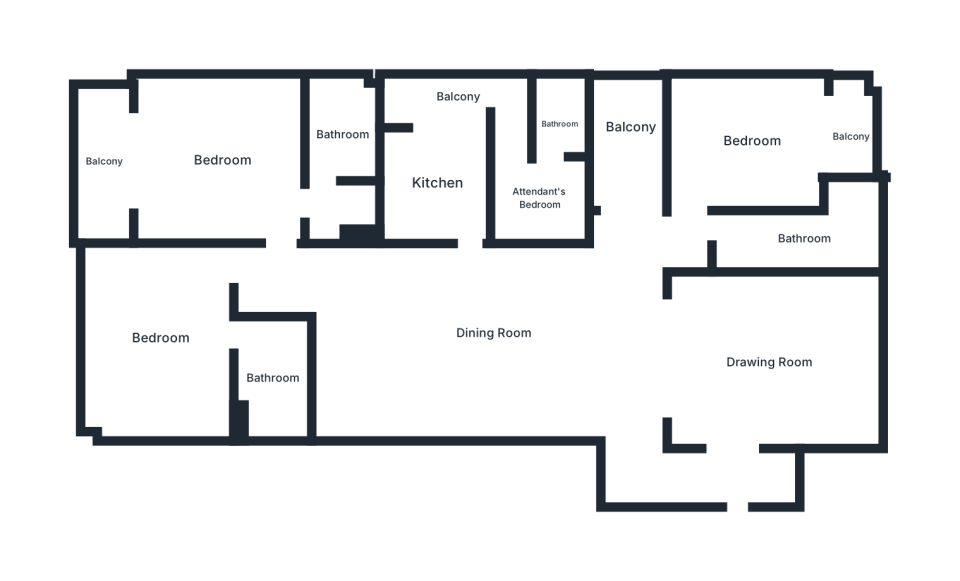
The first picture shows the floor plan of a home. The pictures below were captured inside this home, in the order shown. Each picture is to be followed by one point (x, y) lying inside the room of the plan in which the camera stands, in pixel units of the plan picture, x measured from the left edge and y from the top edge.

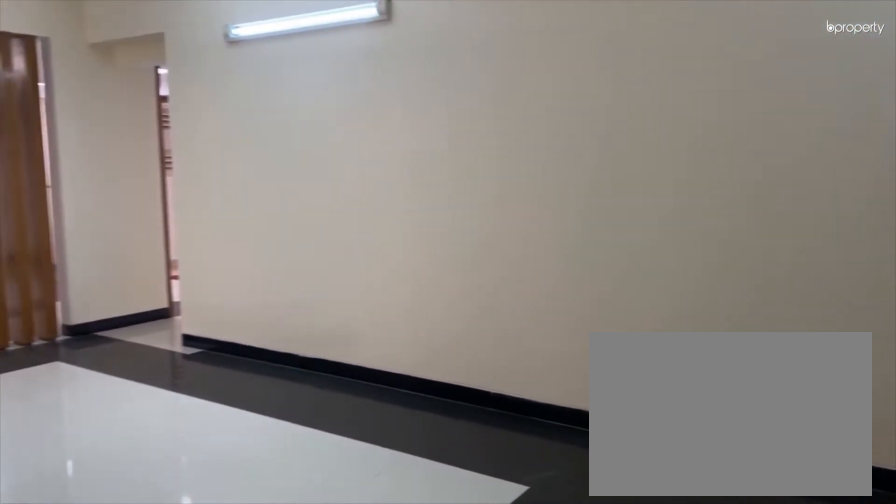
(490, 333)
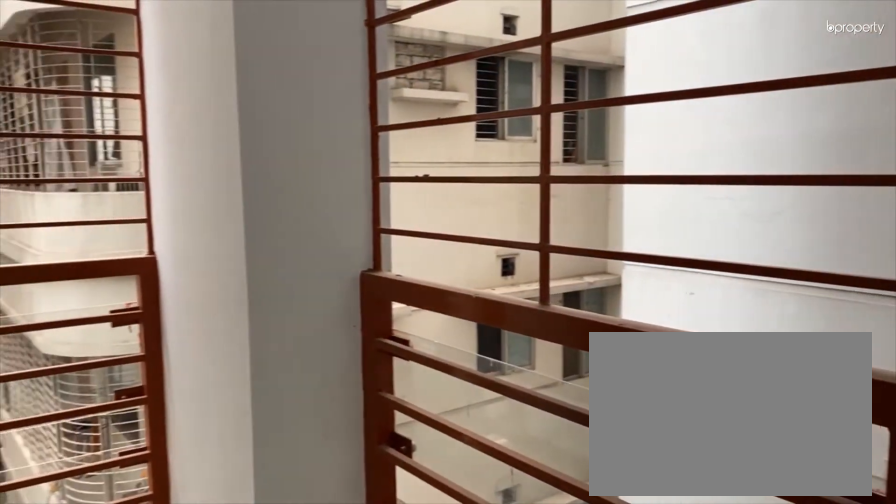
(850, 135)
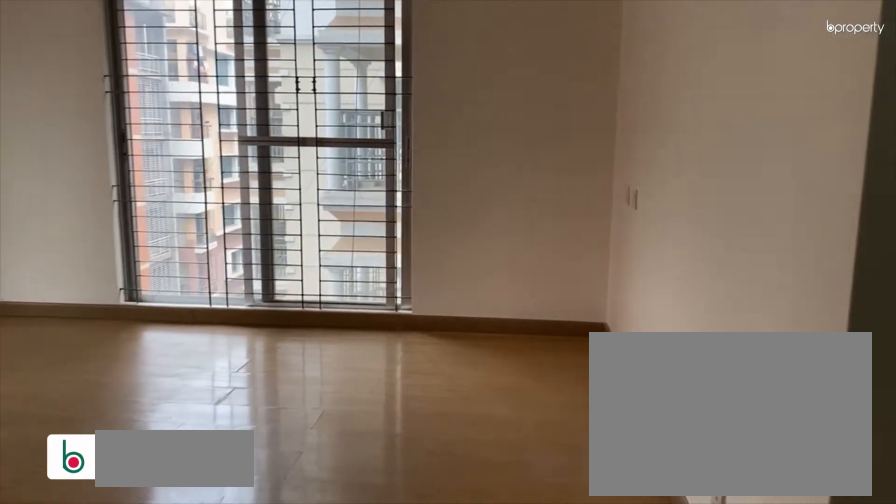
(223, 159)
